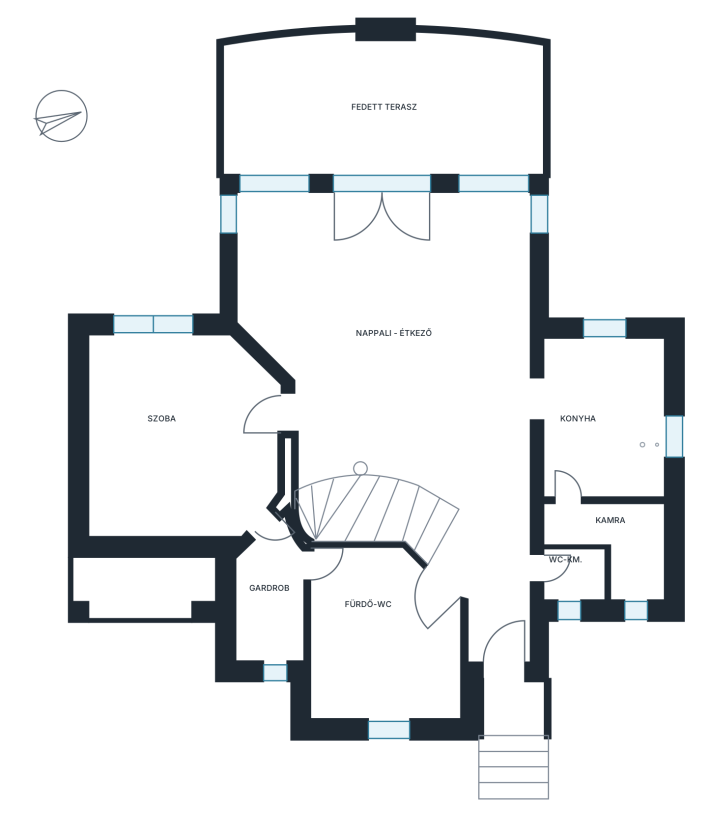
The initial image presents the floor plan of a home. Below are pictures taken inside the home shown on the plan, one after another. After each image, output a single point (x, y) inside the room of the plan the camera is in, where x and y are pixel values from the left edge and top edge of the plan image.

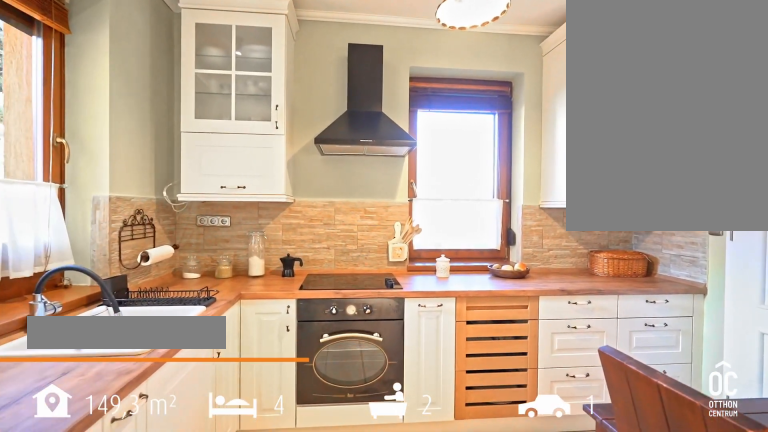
(607, 428)
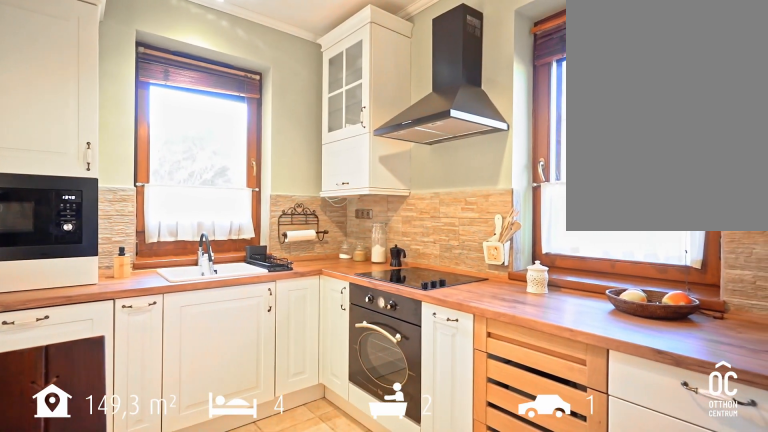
(607, 427)
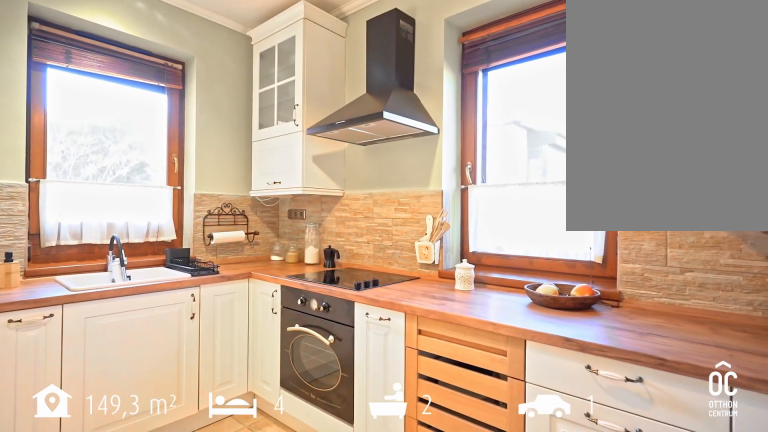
(607, 427)
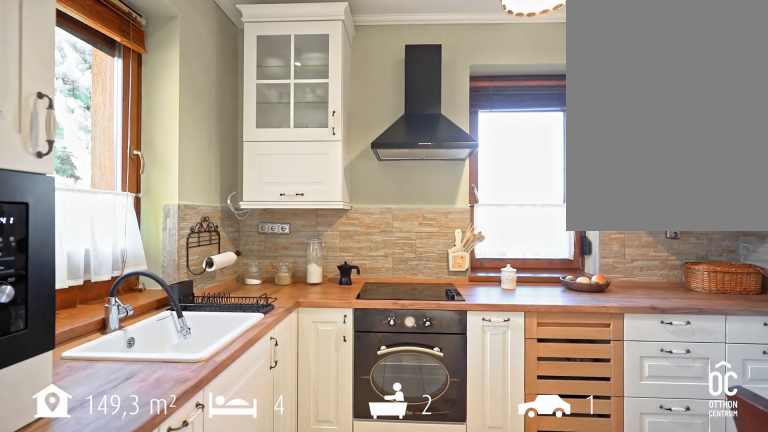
(607, 428)
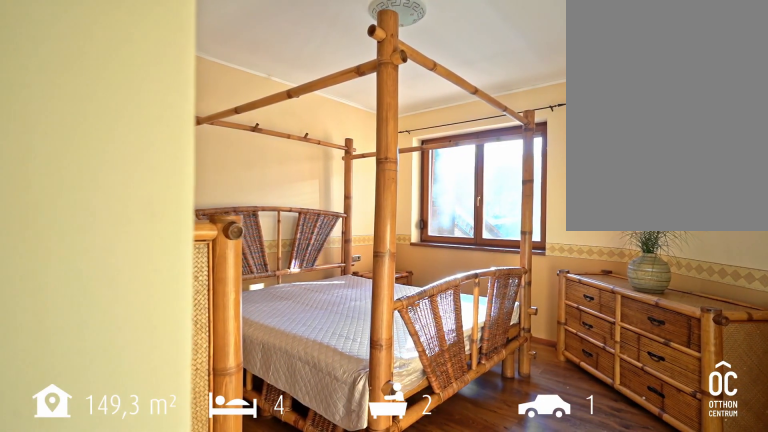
(169, 442)
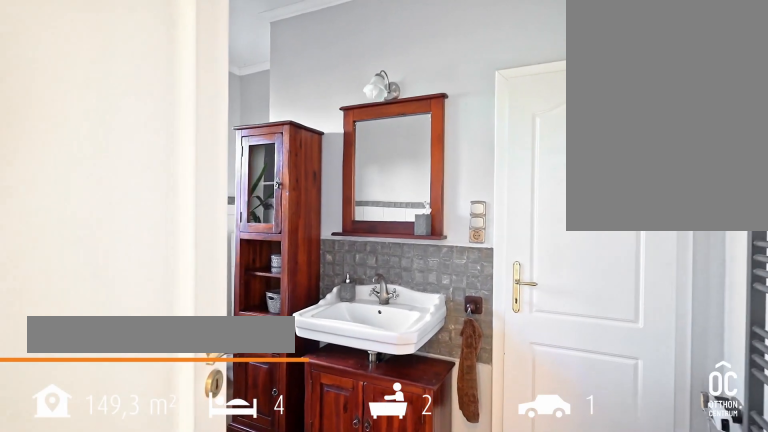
(378, 631)
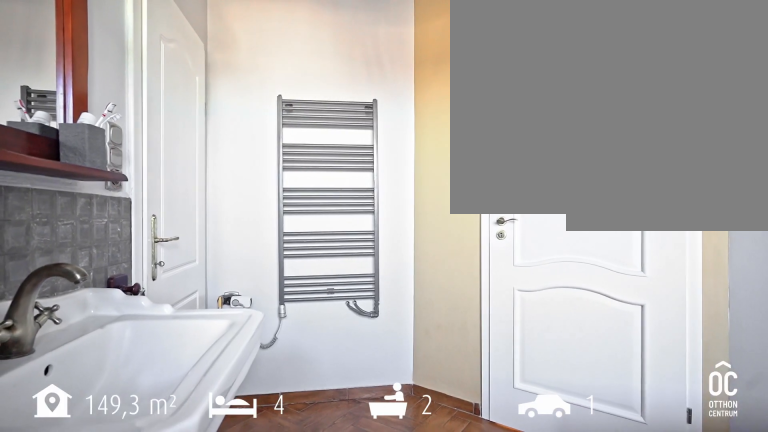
(378, 631)
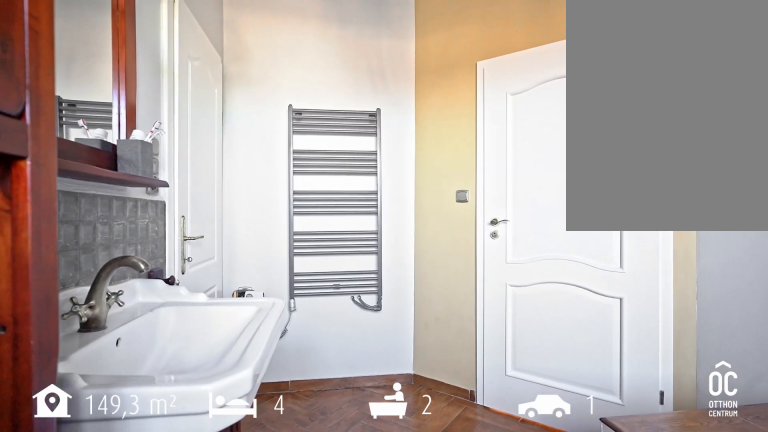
(378, 631)
